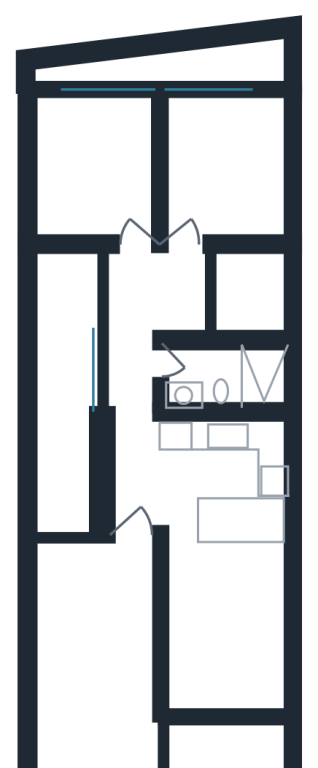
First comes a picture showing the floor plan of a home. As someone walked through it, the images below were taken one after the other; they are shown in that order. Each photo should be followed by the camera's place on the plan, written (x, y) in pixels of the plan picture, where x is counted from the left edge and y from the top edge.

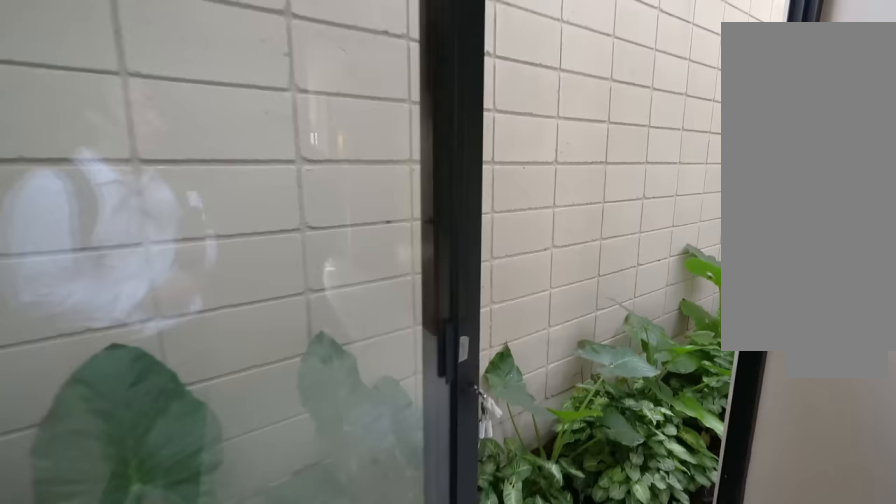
(97, 182)
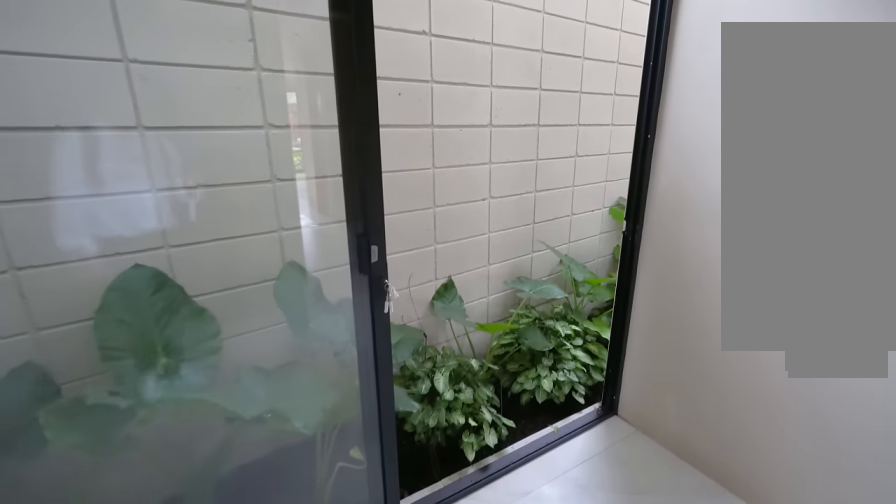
(104, 98)
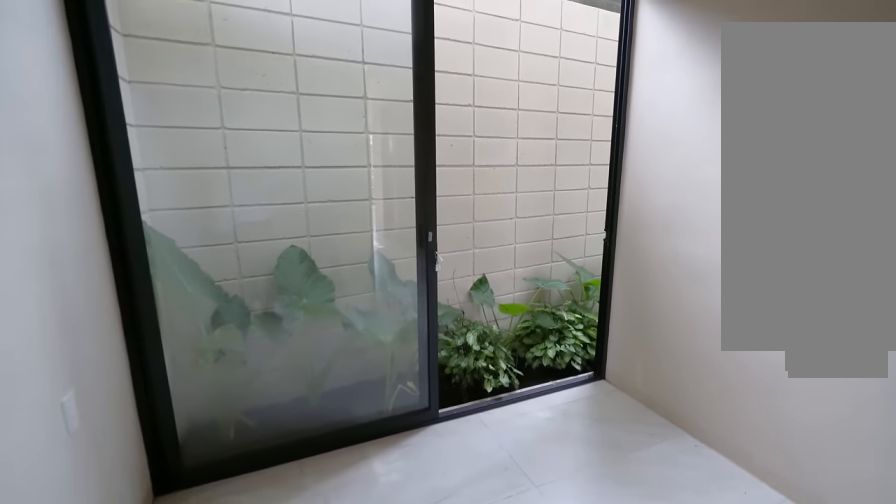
(103, 96)
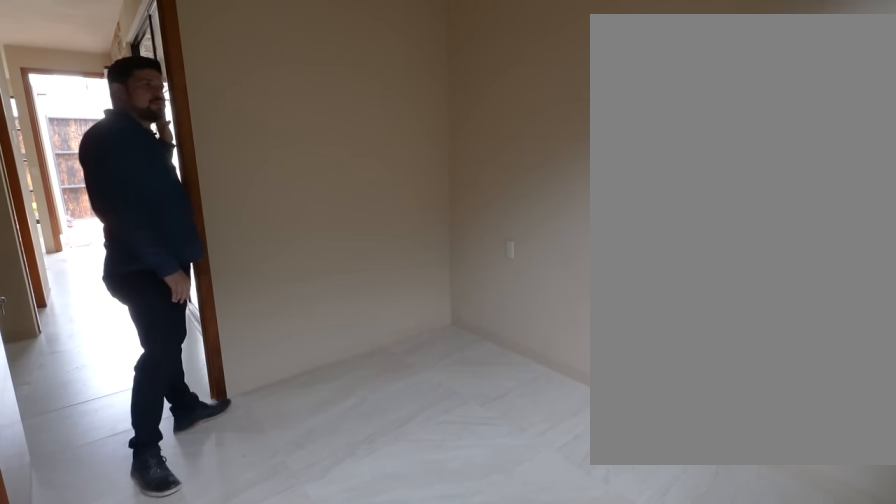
(91, 154)
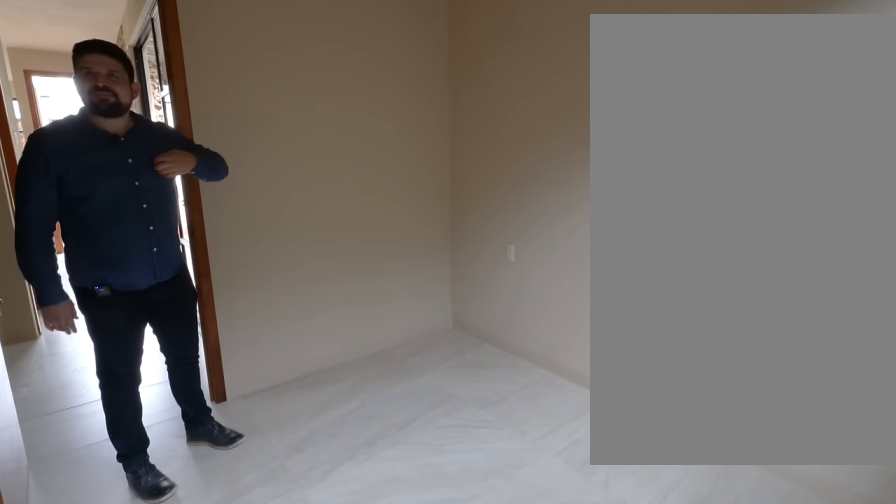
(91, 155)
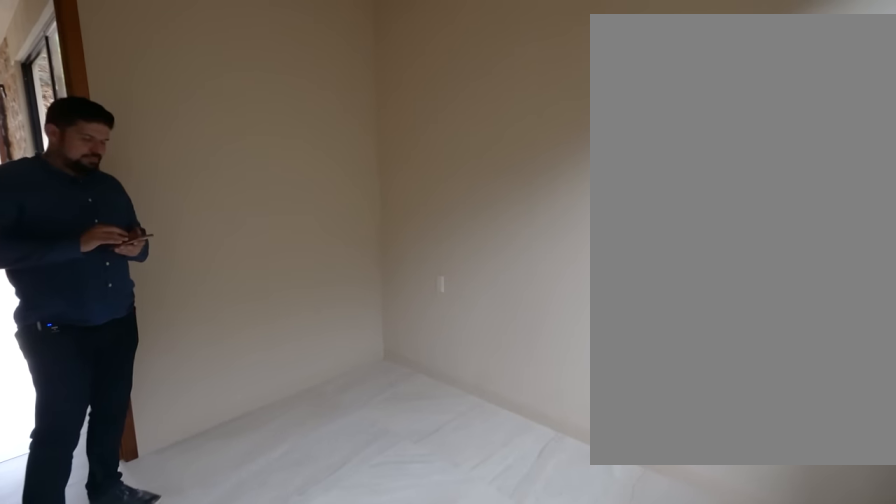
(126, 136)
